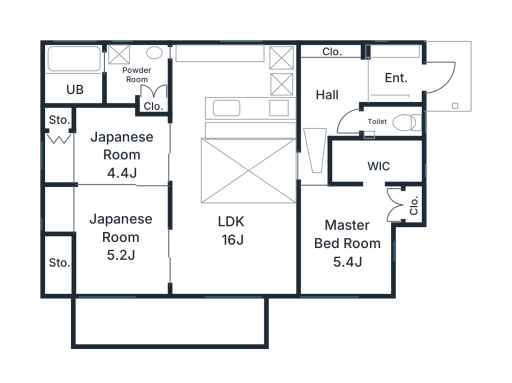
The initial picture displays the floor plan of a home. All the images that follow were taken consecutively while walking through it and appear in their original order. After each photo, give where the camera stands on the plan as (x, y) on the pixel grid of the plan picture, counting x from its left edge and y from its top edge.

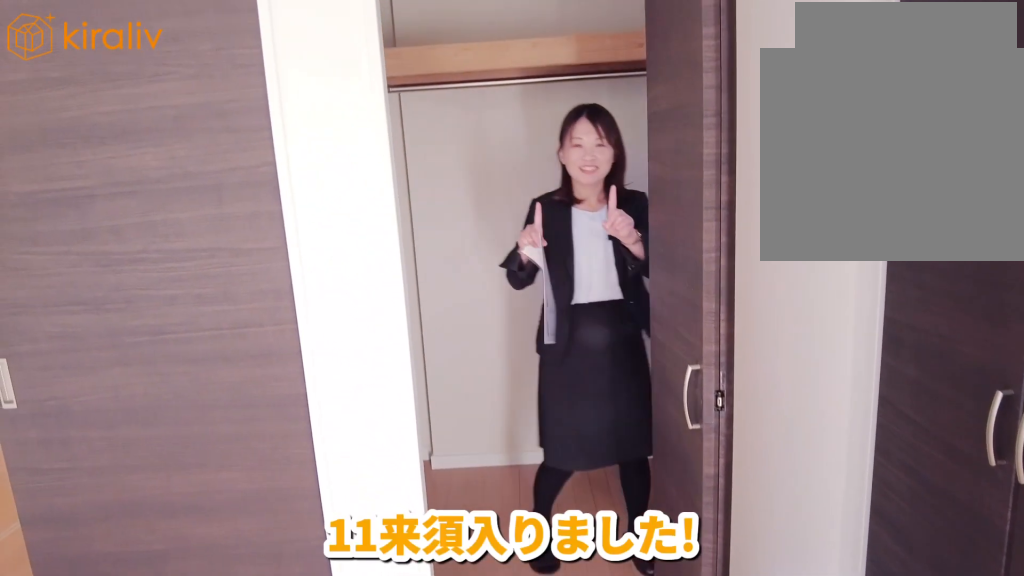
(363, 220)
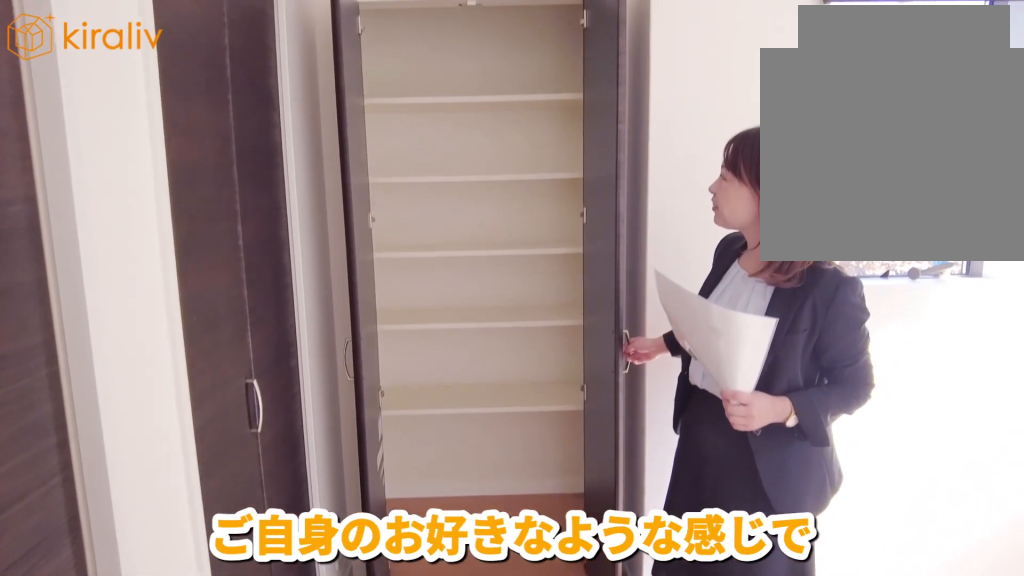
(344, 221)
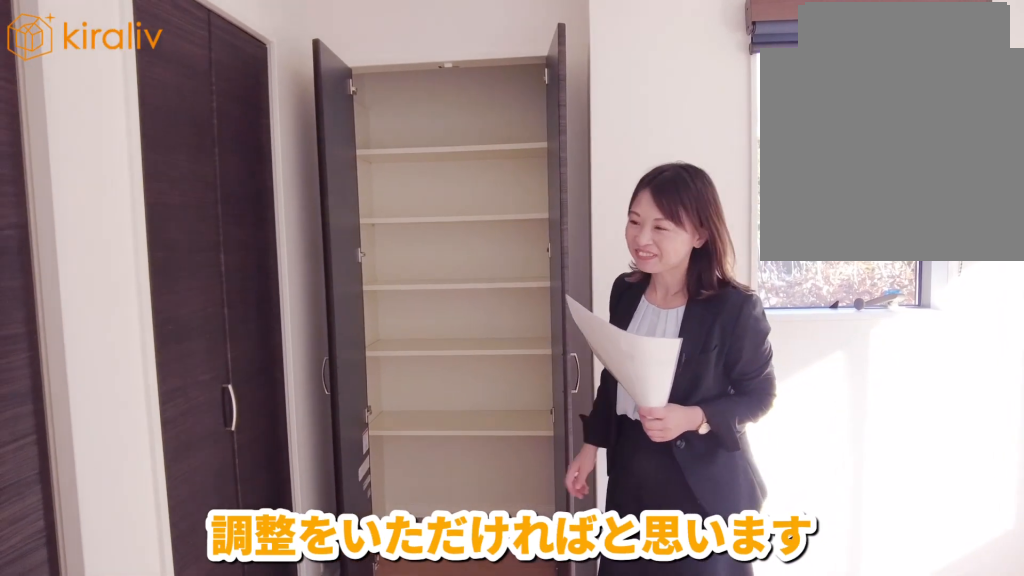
(342, 221)
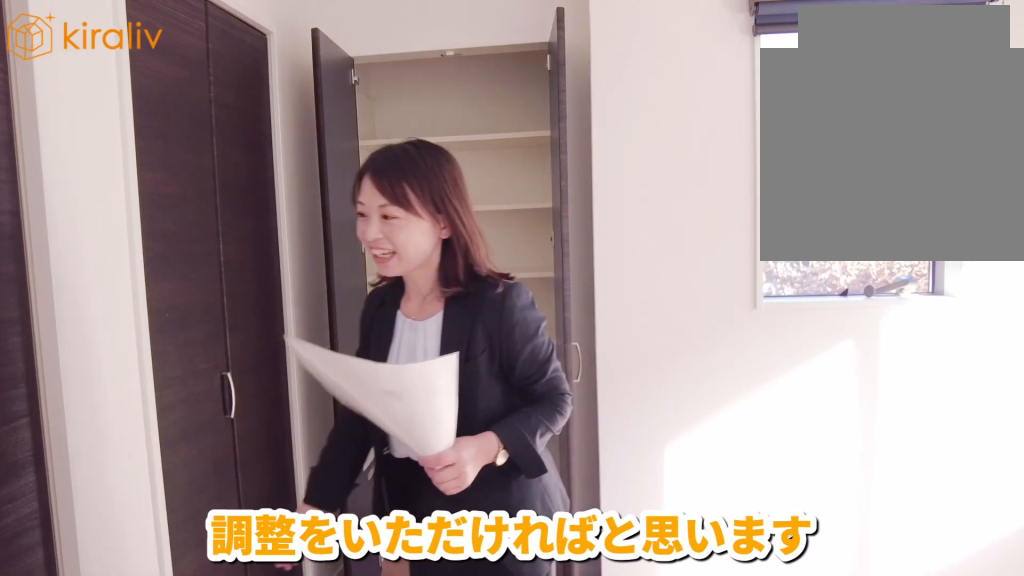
(341, 221)
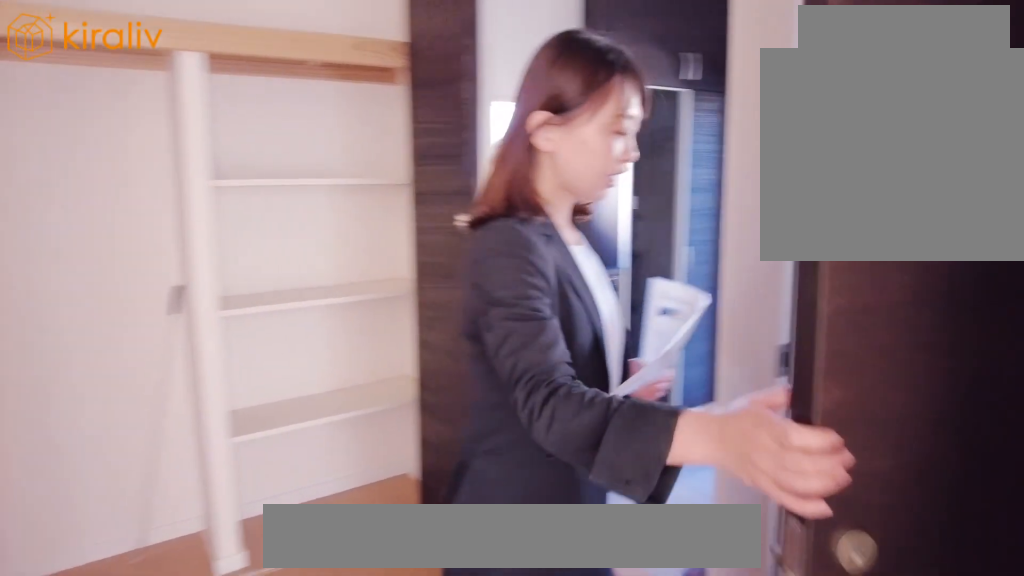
(366, 126)
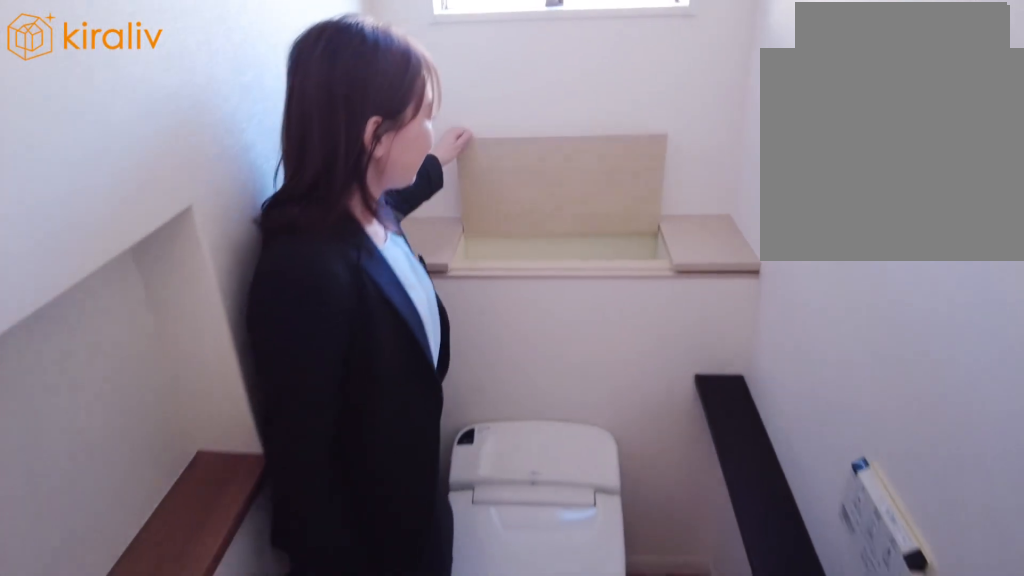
(360, 127)
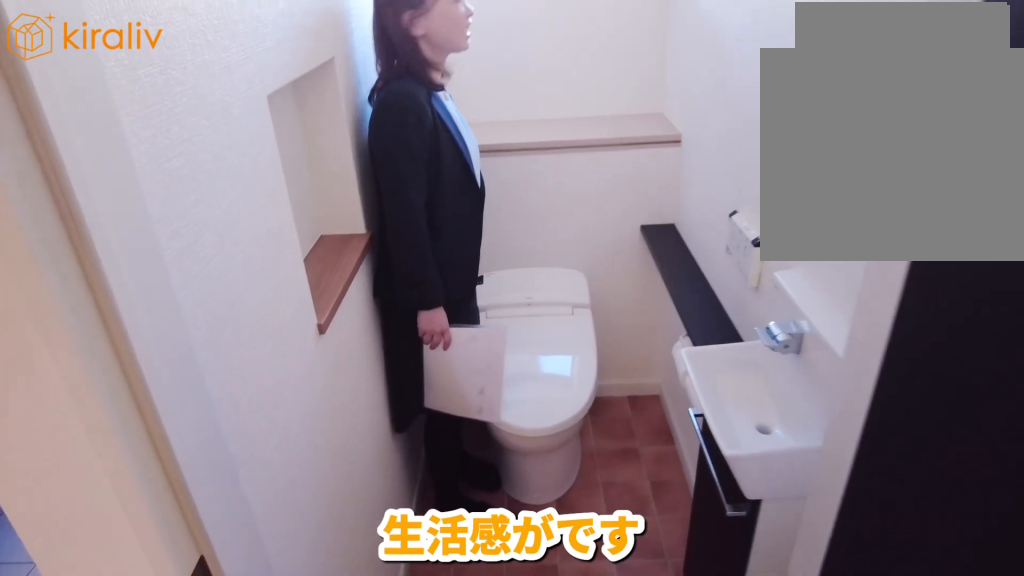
(356, 127)
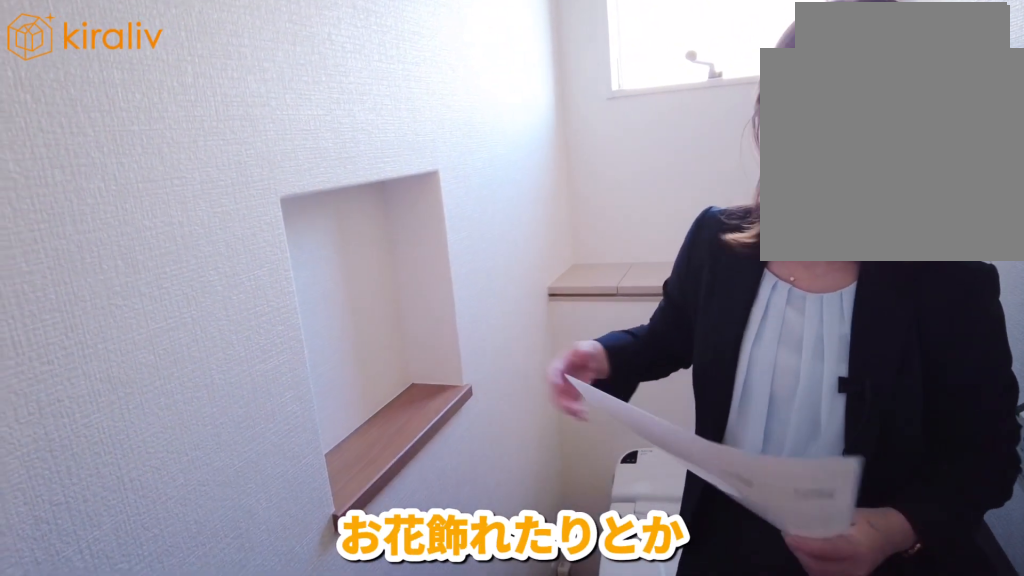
(348, 130)
